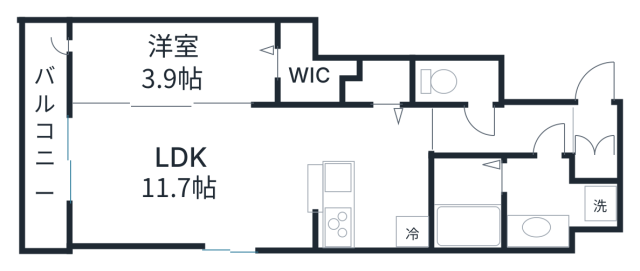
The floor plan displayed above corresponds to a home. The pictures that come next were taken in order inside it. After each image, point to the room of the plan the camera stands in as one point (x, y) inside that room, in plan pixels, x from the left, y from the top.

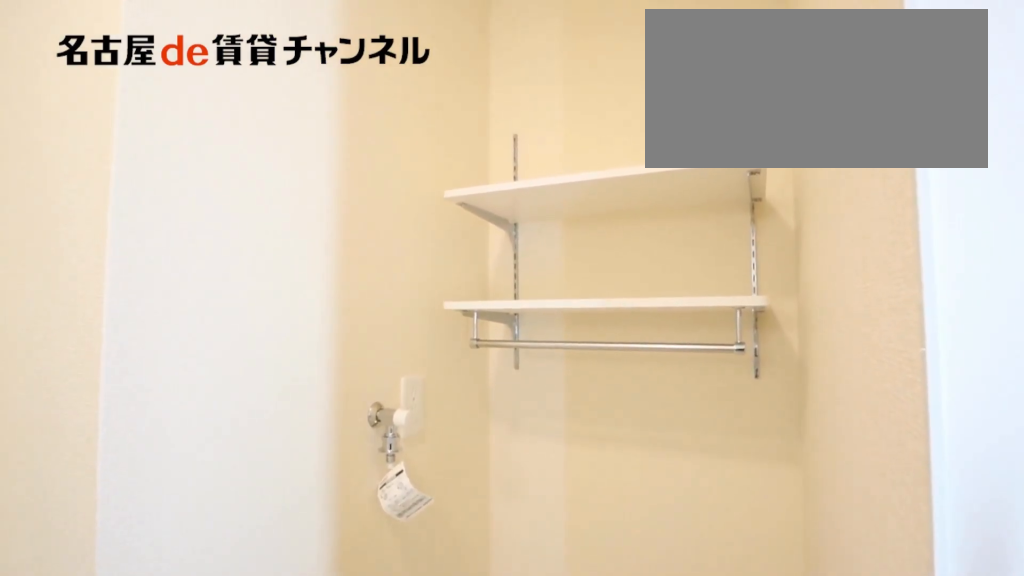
(554, 203)
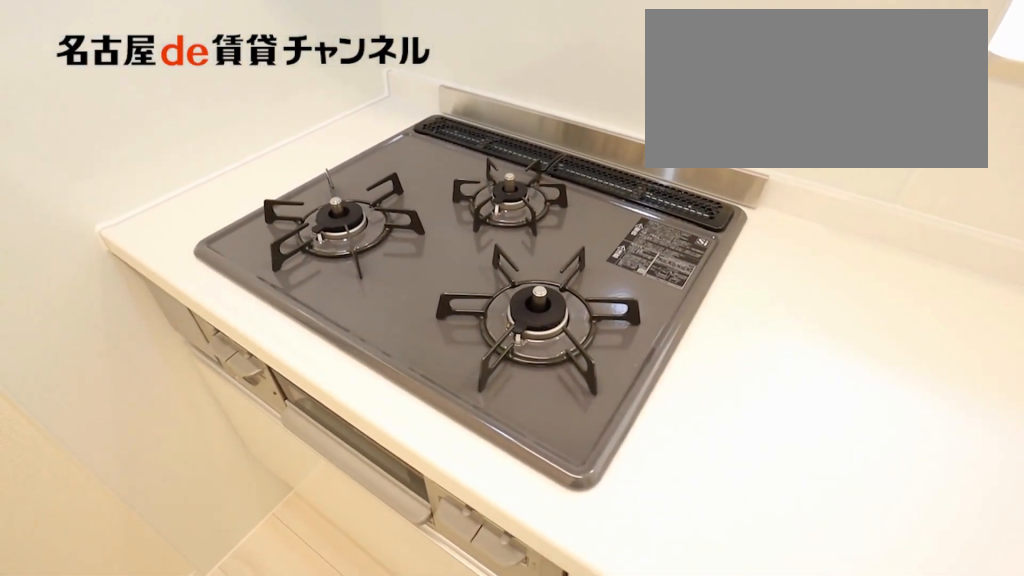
(377, 179)
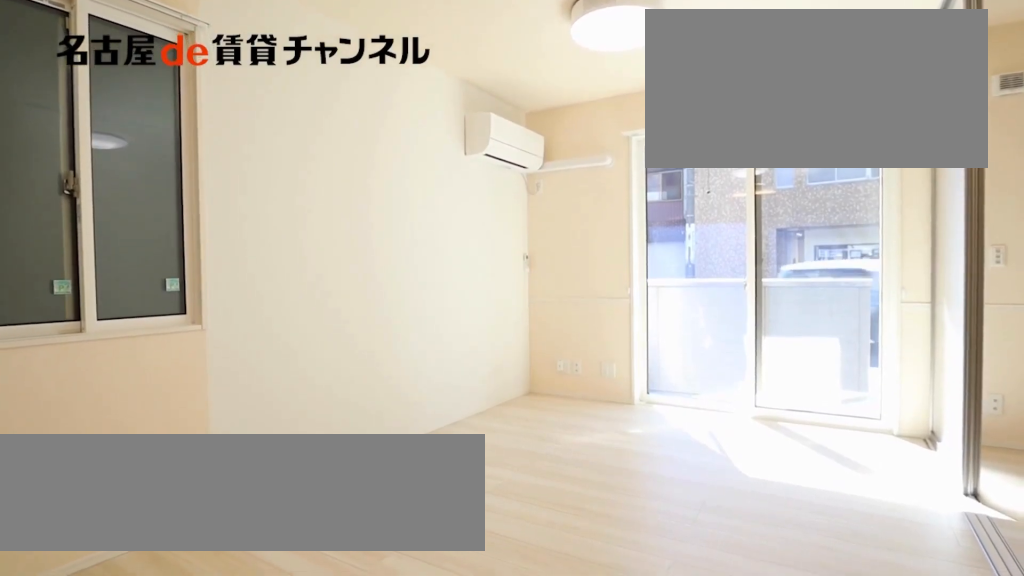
(194, 178)
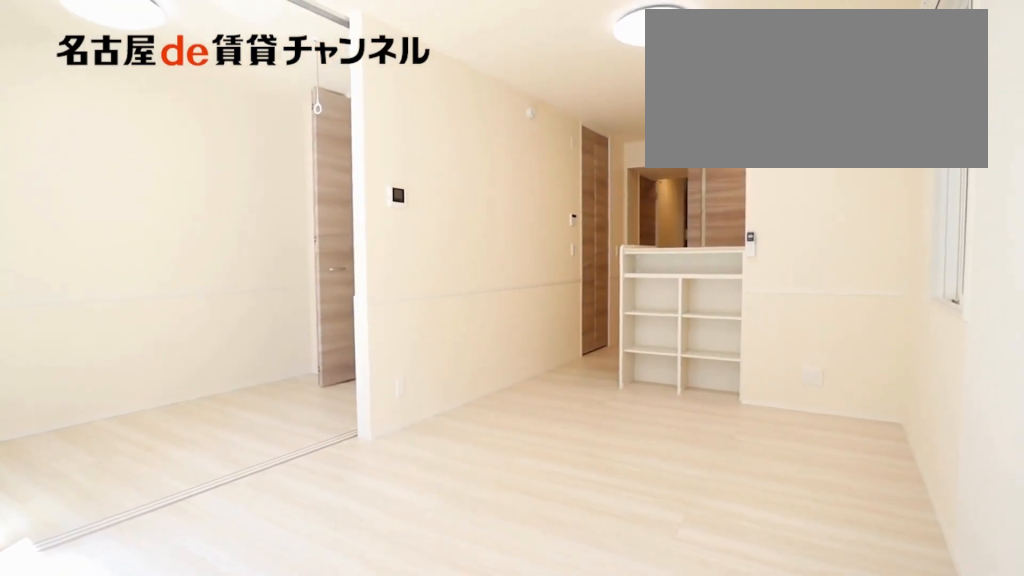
(194, 178)
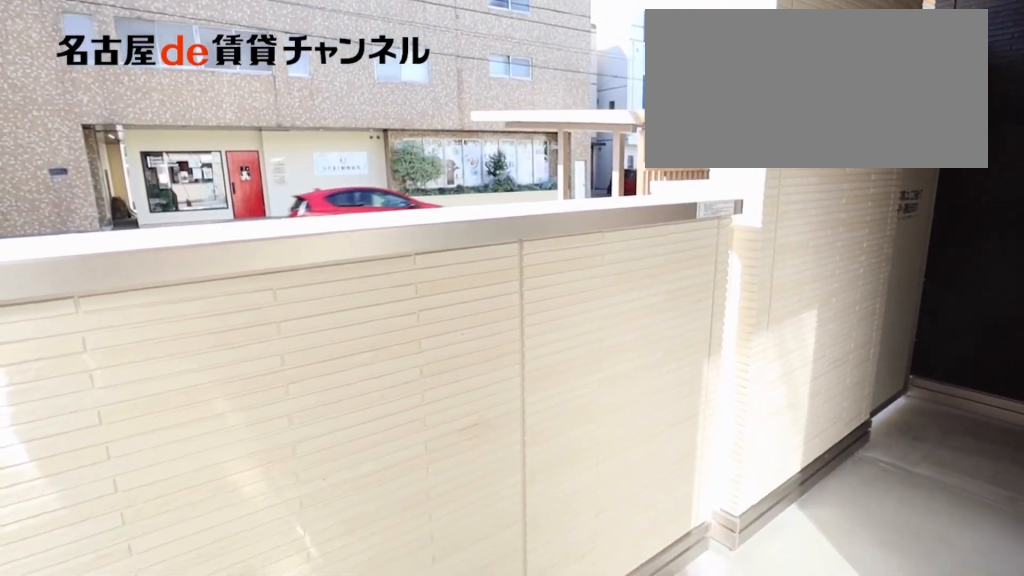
(48, 137)
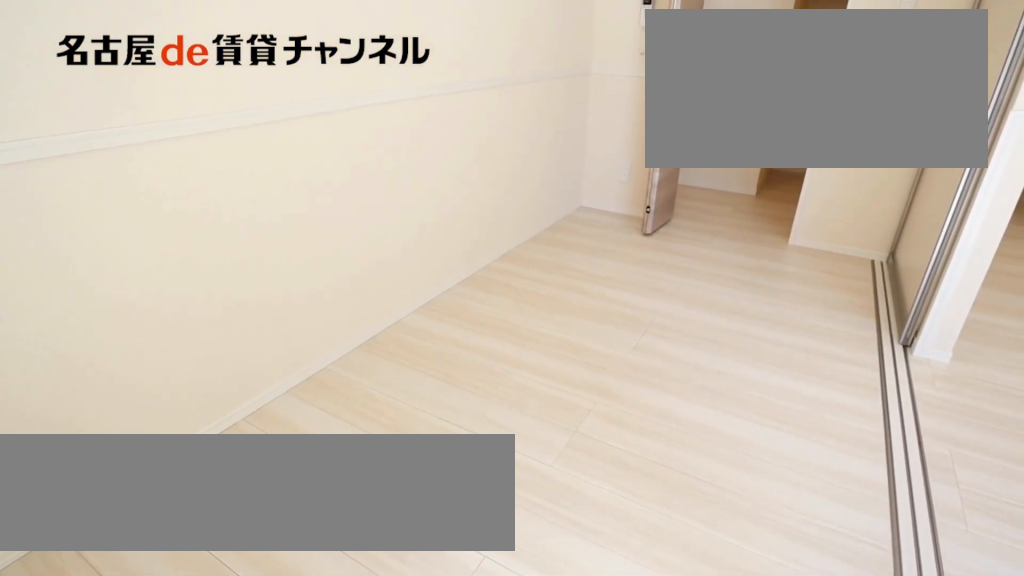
(174, 64)
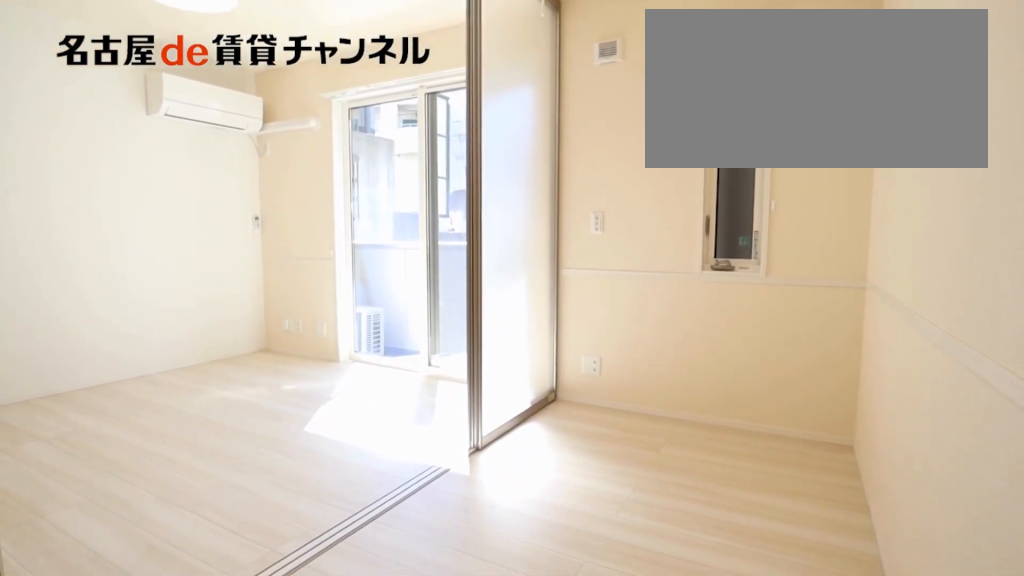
(174, 64)
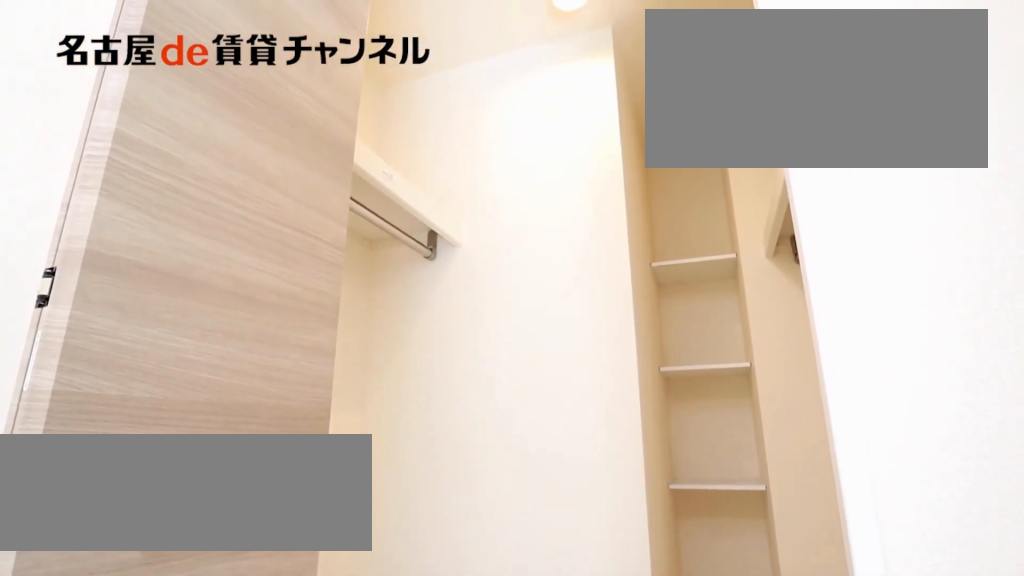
(307, 71)
